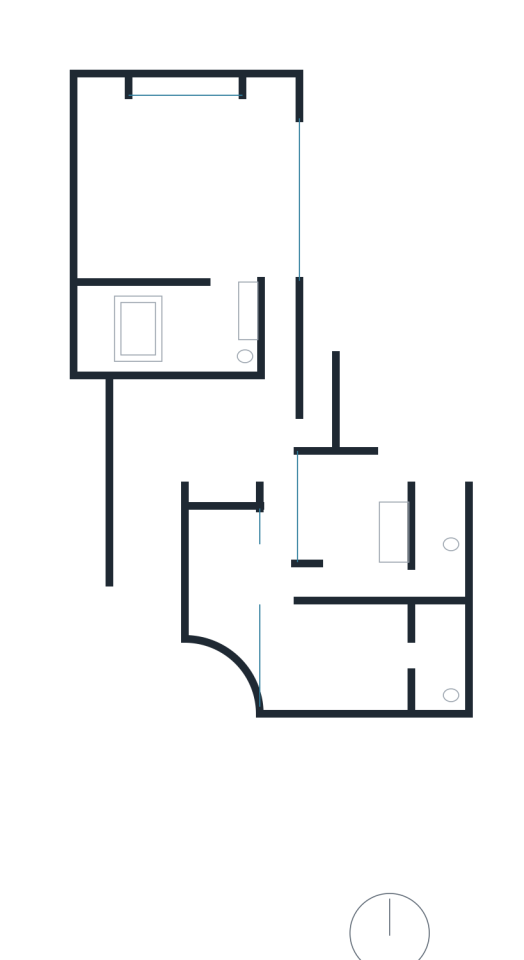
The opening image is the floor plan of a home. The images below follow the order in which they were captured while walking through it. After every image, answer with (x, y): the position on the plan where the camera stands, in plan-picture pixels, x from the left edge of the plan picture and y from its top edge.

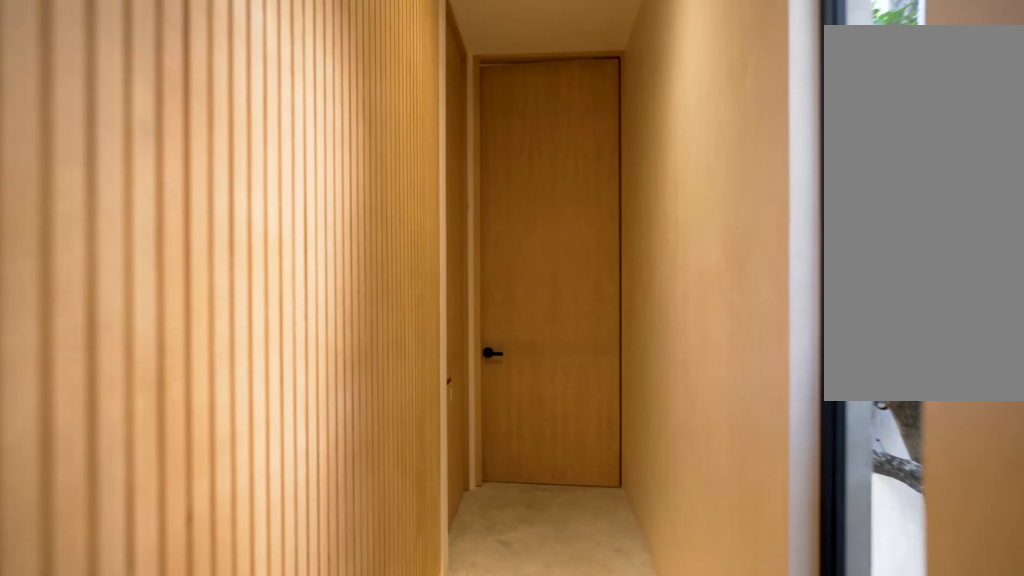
(278, 442)
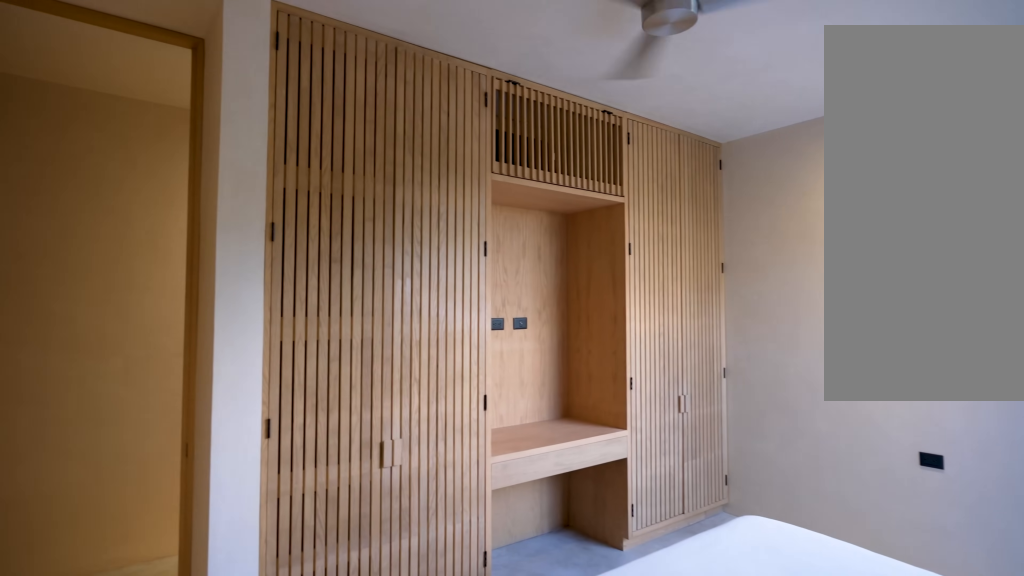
(278, 600)
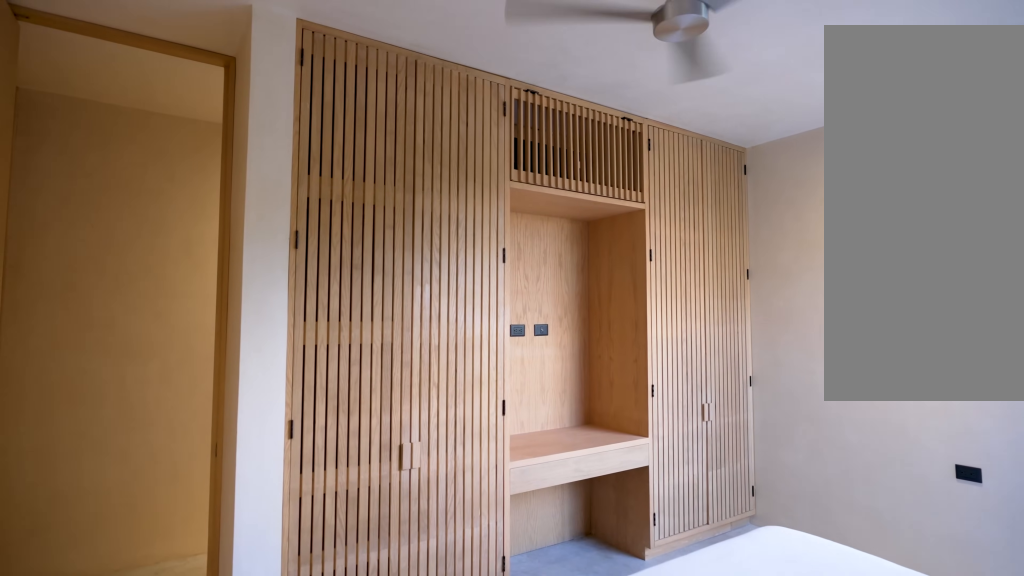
(279, 599)
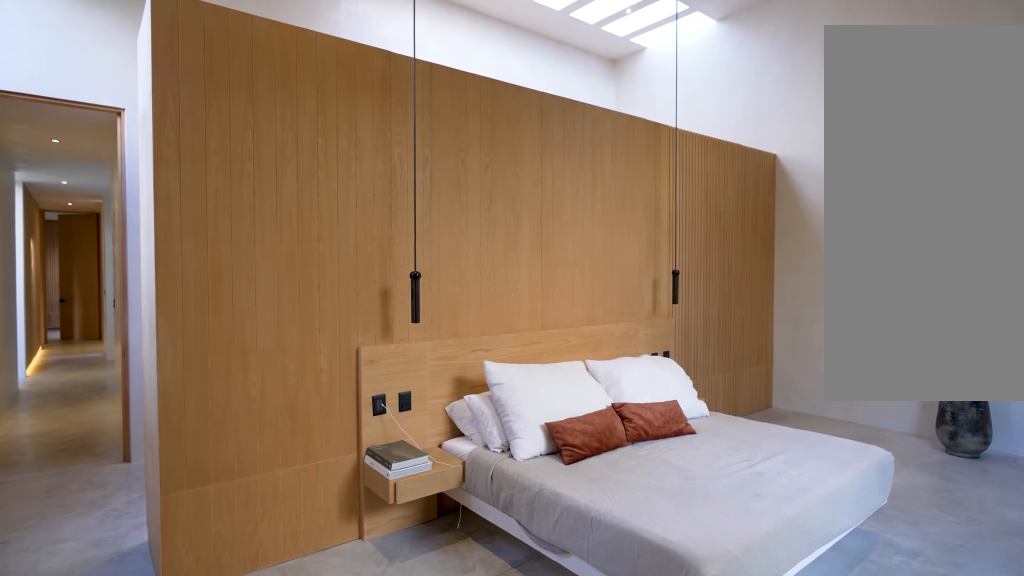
(269, 115)
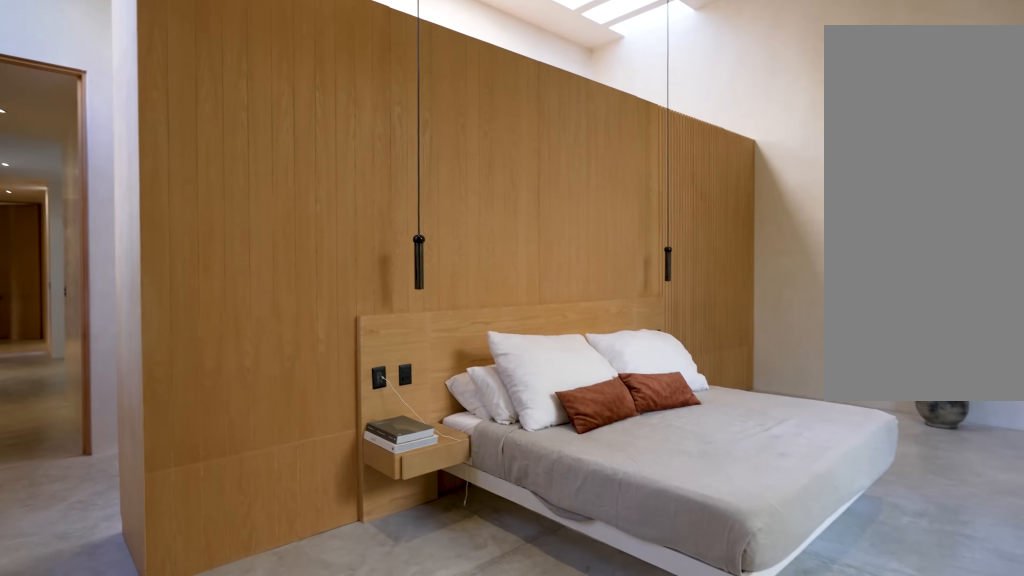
(273, 115)
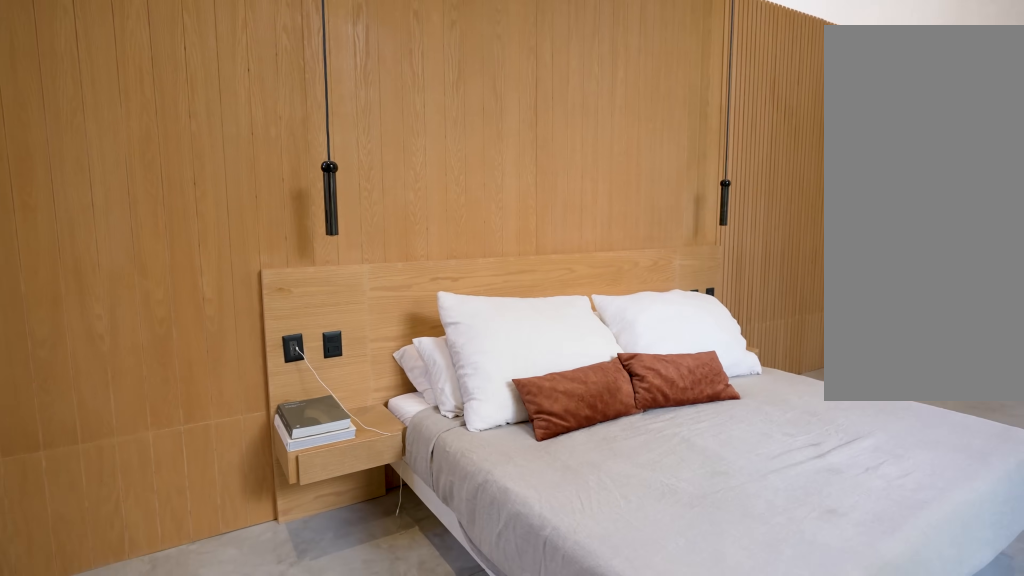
(276, 130)
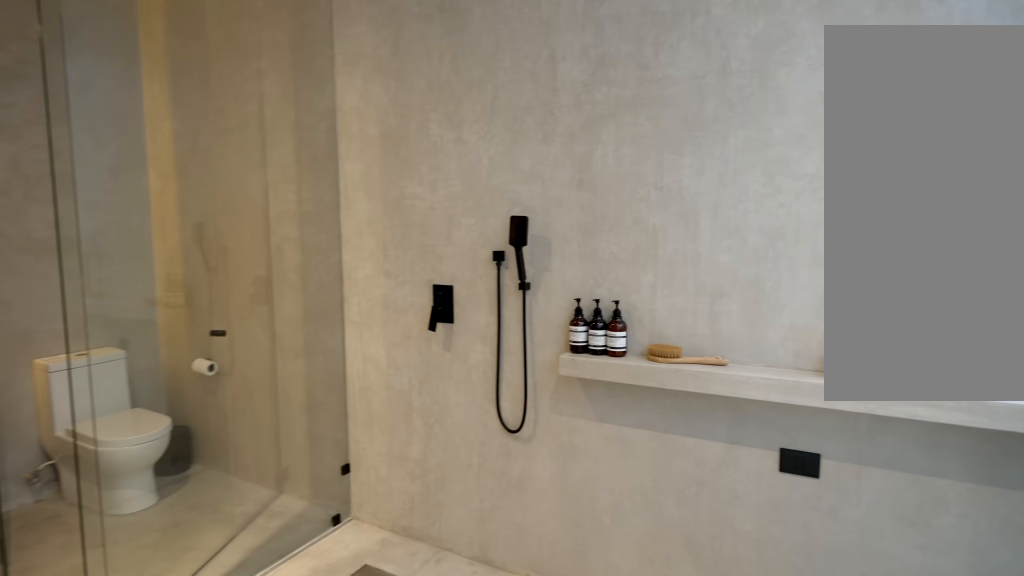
(191, 314)
